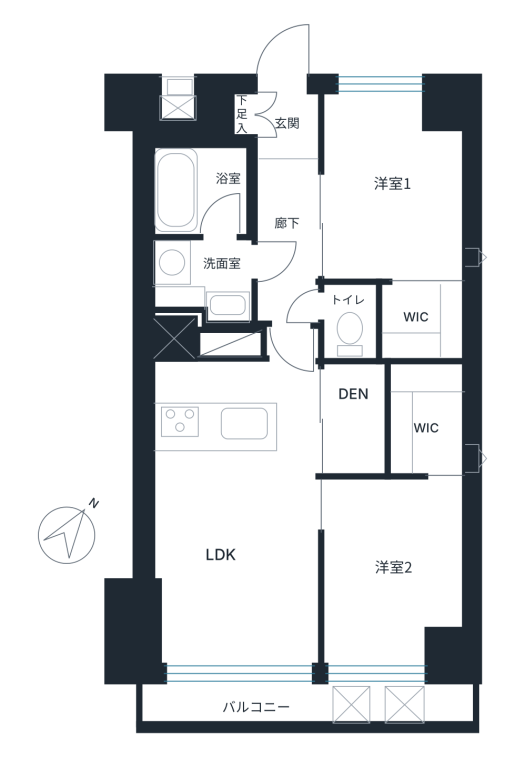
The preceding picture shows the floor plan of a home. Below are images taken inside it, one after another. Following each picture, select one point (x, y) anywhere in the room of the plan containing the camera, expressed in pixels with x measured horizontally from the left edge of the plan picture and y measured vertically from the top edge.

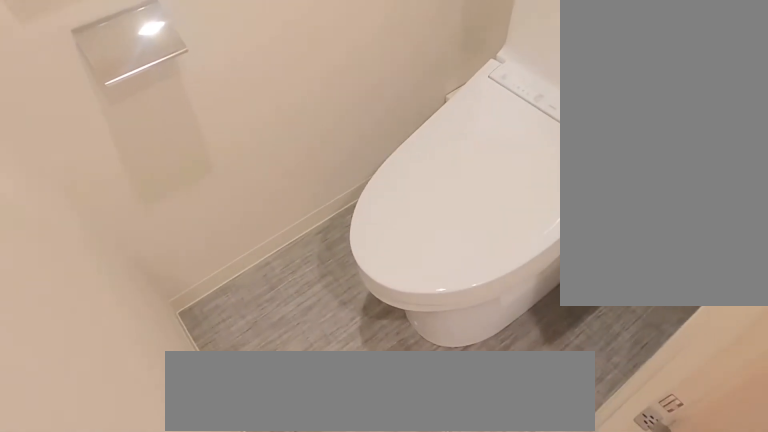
(355, 322)
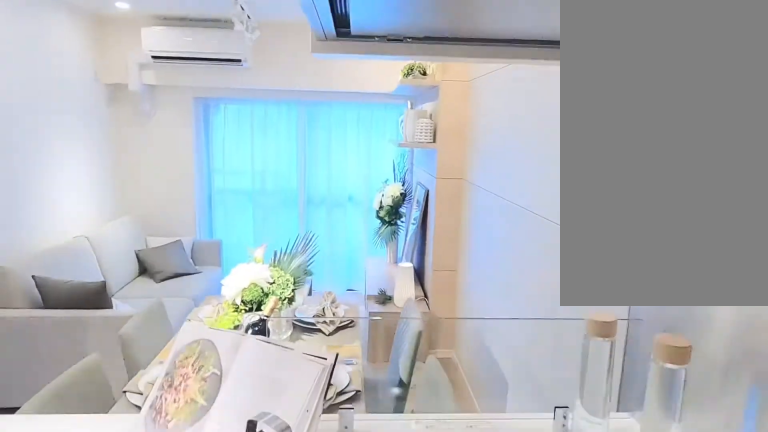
(217, 390)
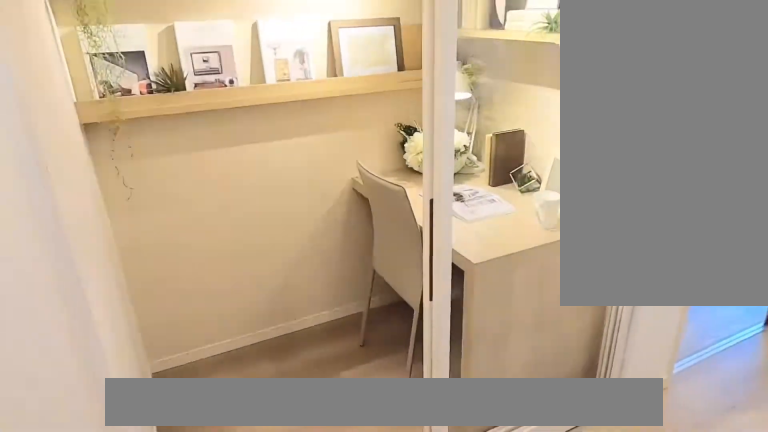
(345, 410)
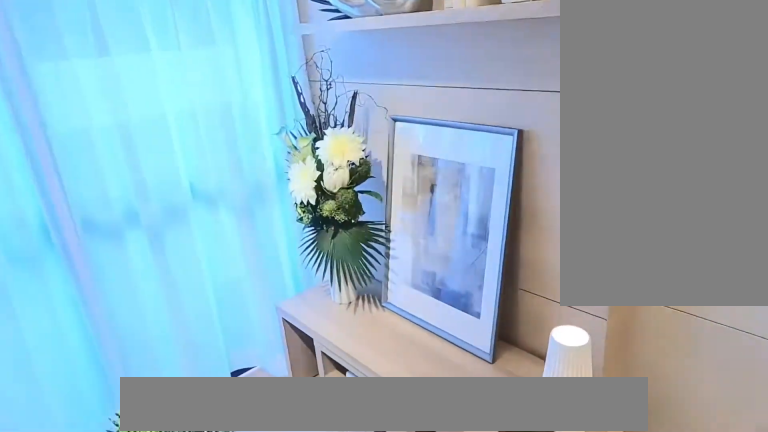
(227, 568)
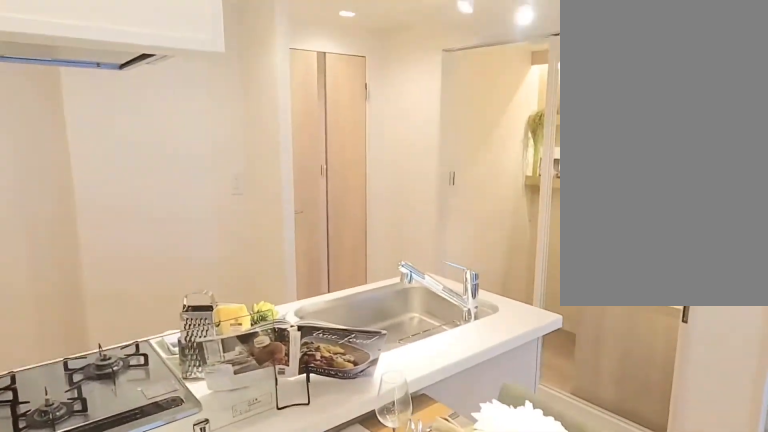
(227, 567)
